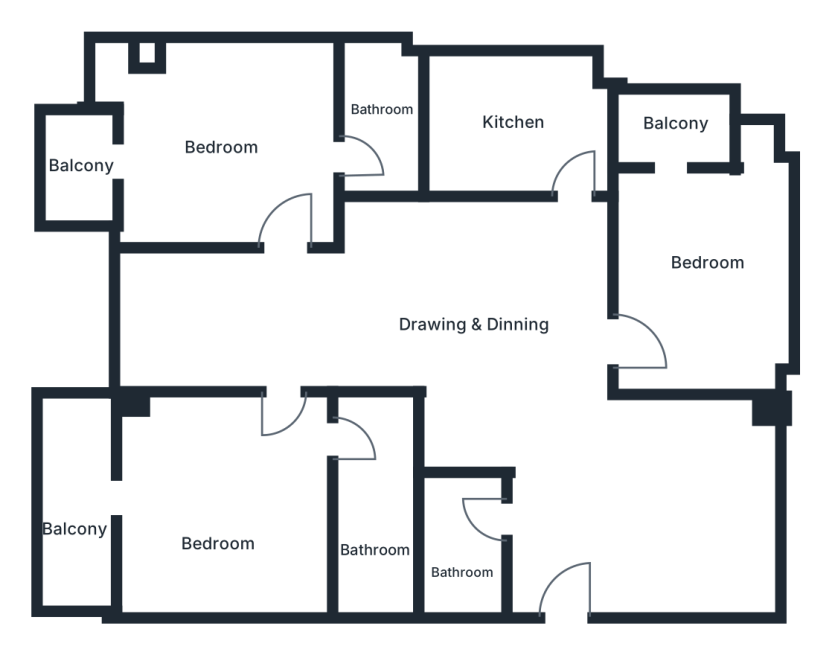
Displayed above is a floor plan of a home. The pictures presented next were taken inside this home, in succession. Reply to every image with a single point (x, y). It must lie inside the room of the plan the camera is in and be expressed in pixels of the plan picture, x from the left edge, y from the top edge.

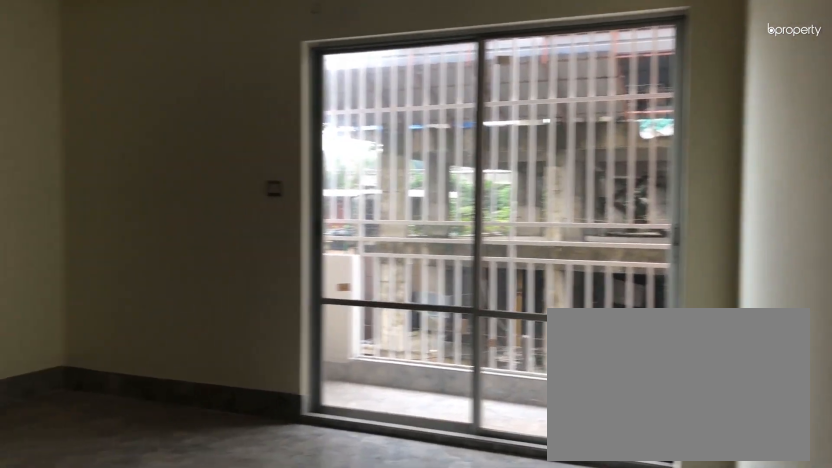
(219, 500)
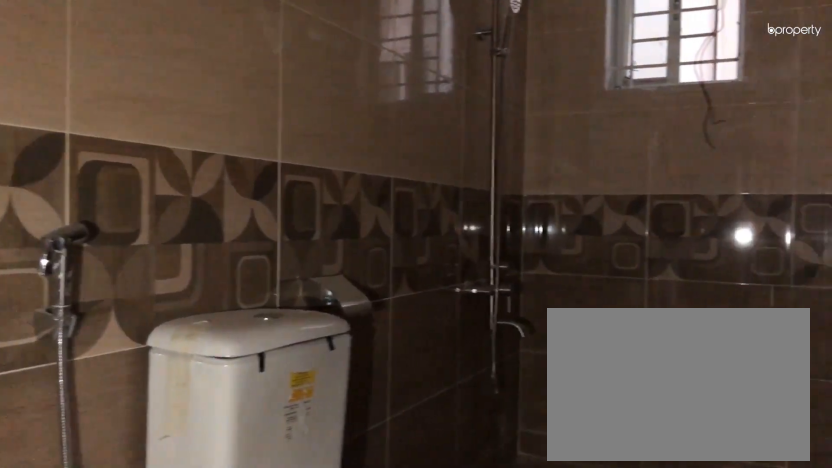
(370, 516)
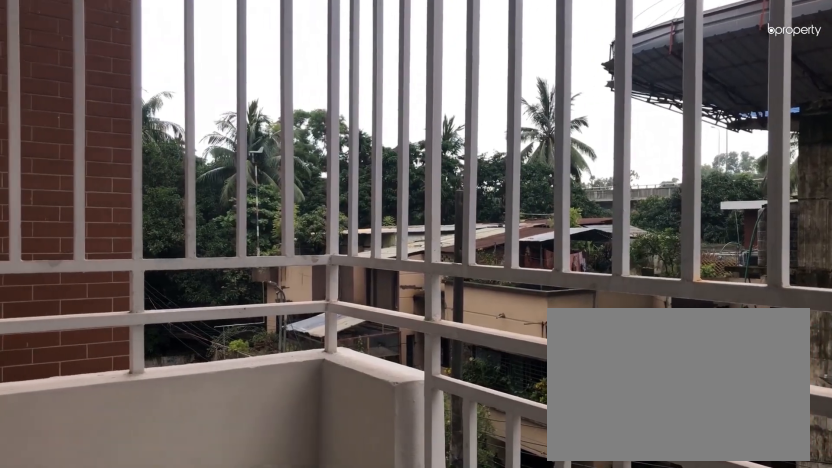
(69, 494)
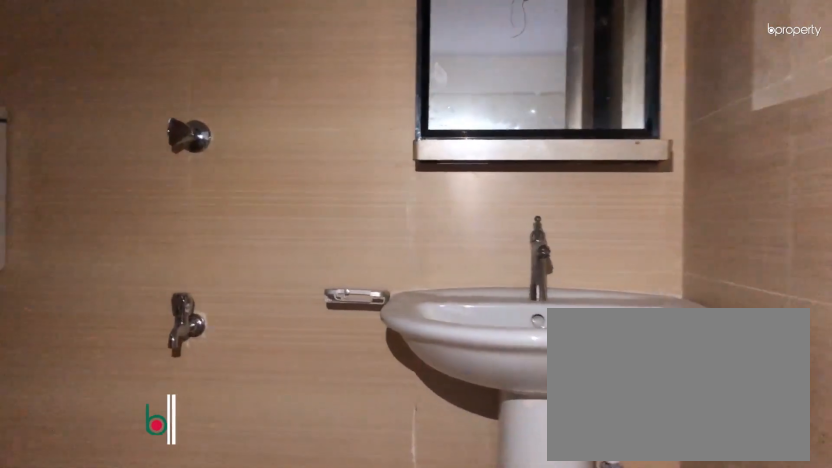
(467, 546)
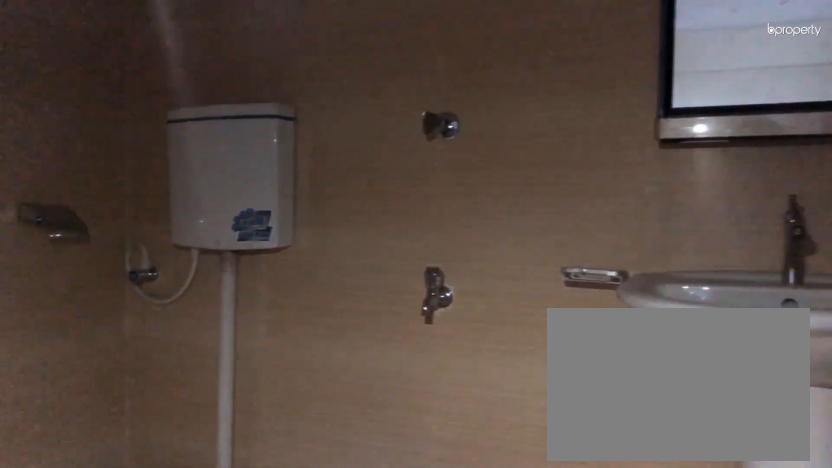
(467, 546)
